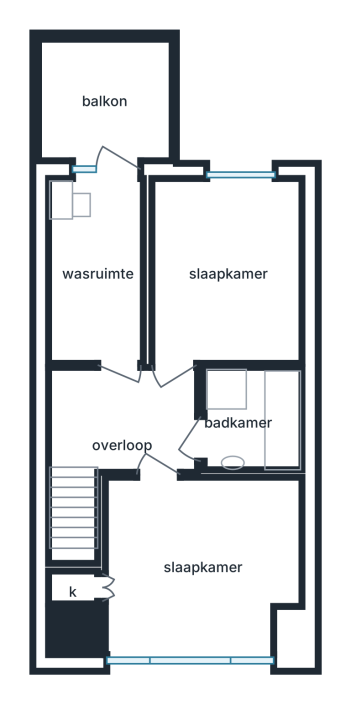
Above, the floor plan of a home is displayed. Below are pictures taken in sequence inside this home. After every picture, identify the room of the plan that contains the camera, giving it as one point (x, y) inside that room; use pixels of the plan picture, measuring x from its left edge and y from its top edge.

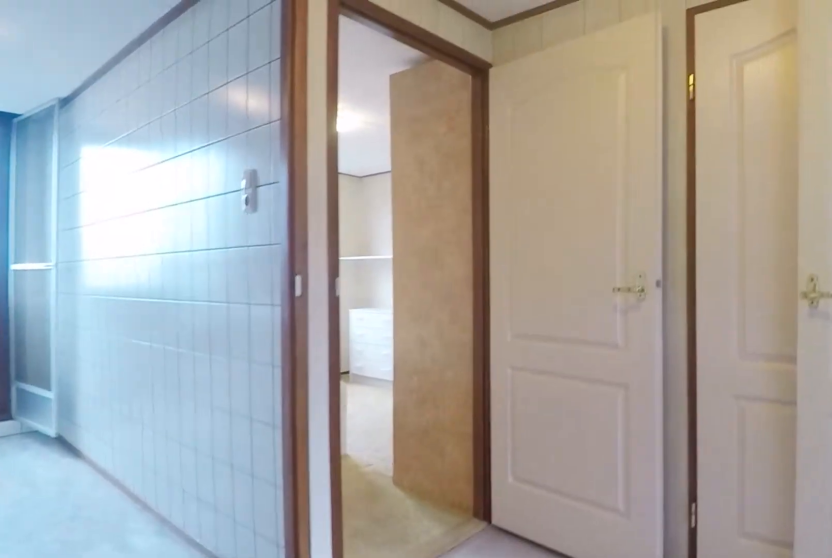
(128, 421)
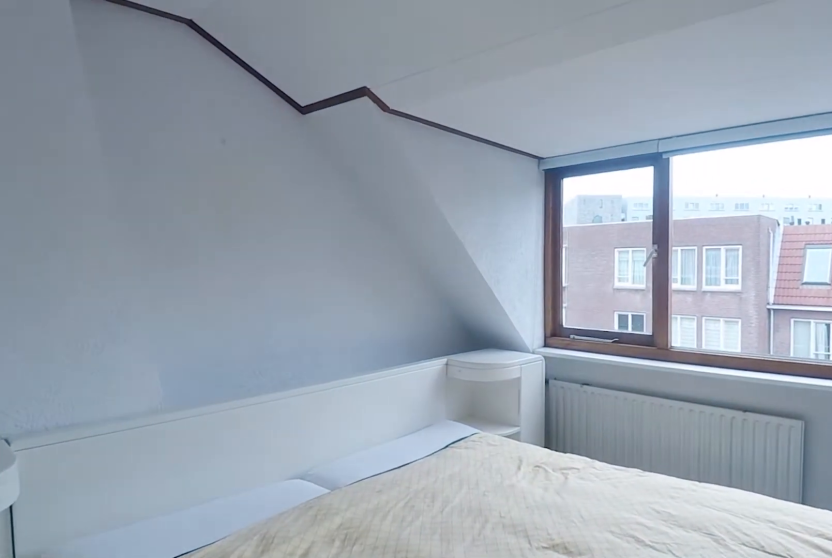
(198, 565)
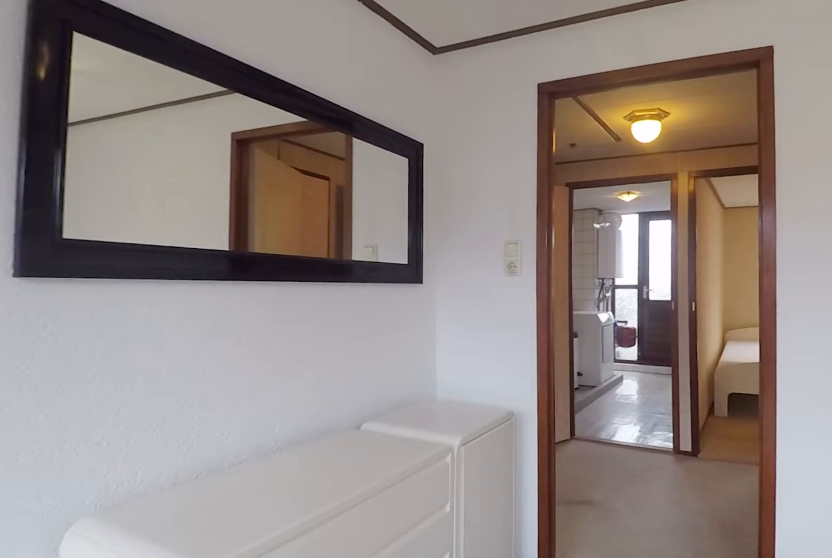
(198, 565)
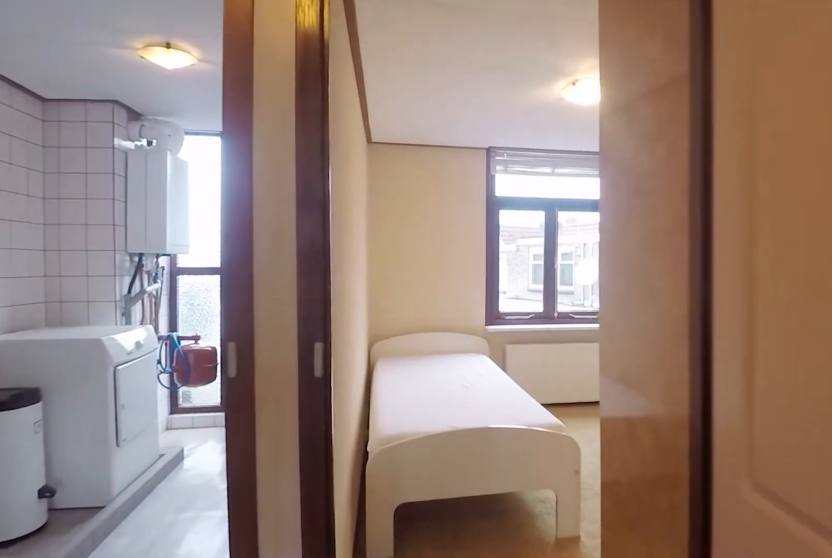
(127, 421)
